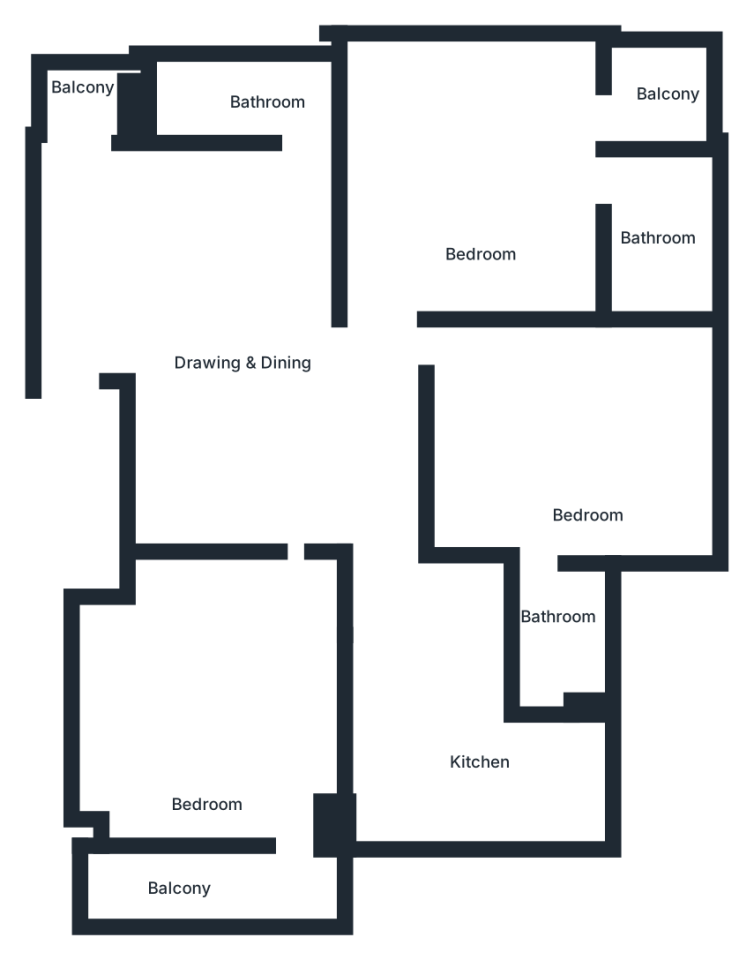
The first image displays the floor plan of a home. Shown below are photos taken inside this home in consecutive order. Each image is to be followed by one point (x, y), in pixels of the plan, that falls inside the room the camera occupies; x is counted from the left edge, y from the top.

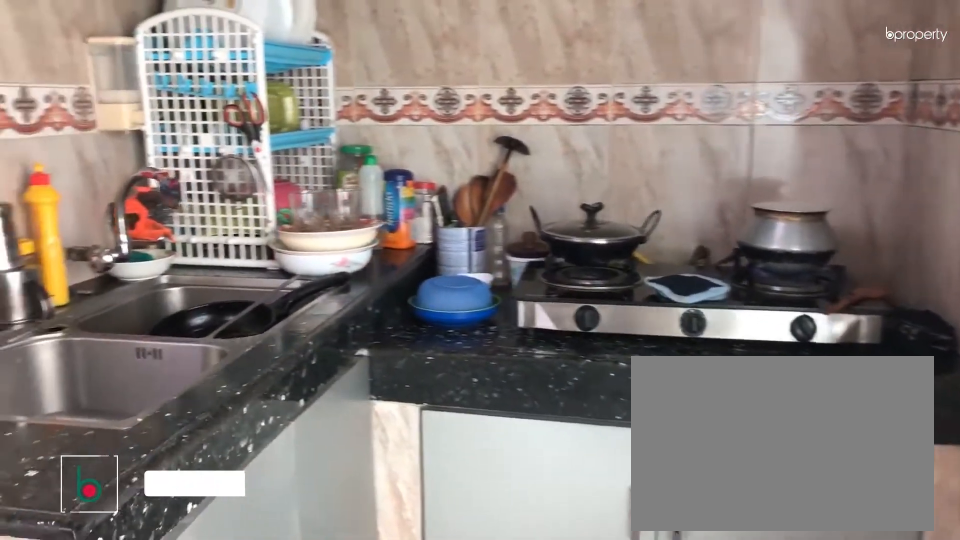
(496, 778)
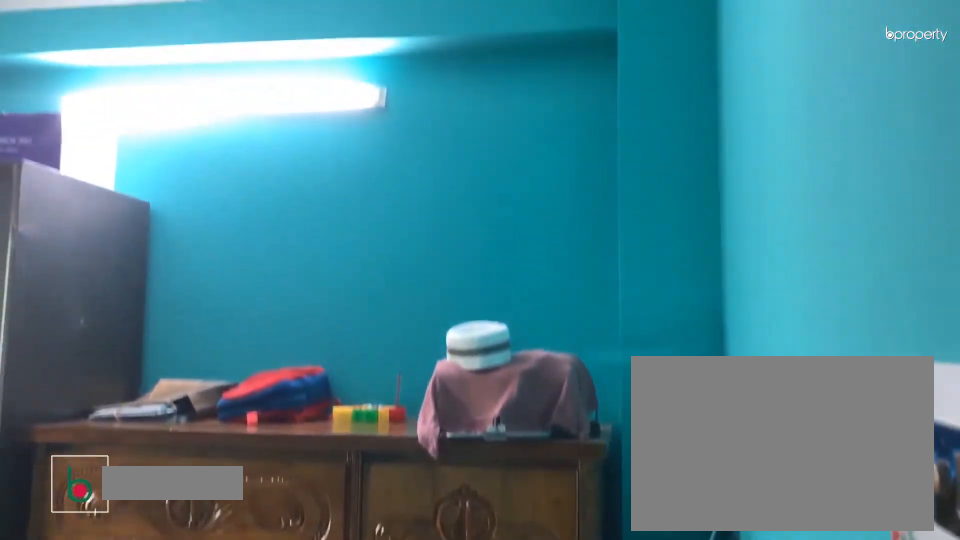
(228, 721)
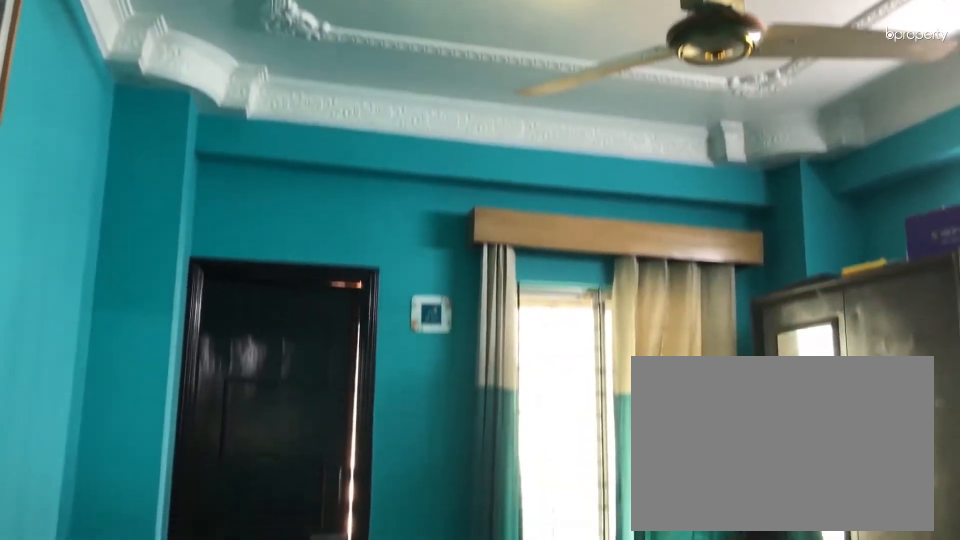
(228, 721)
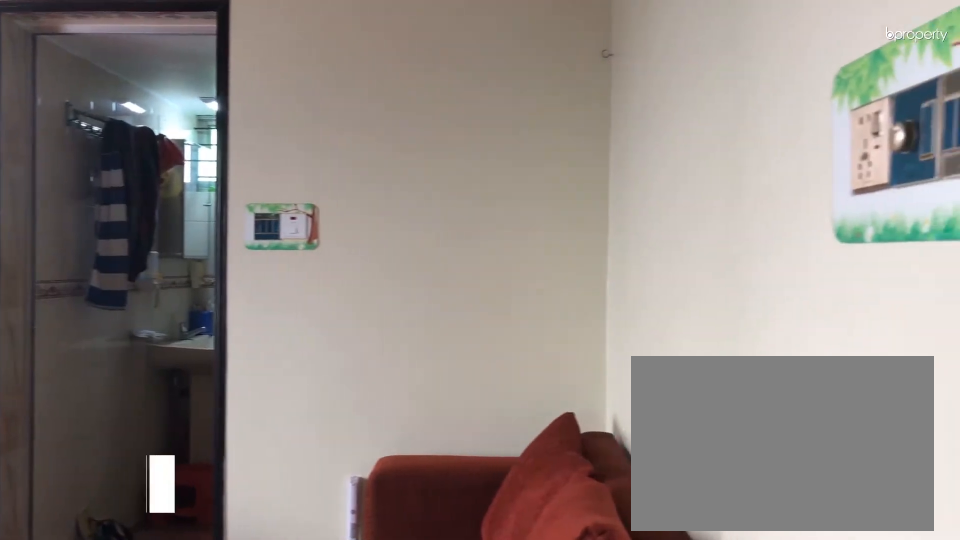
(482, 190)
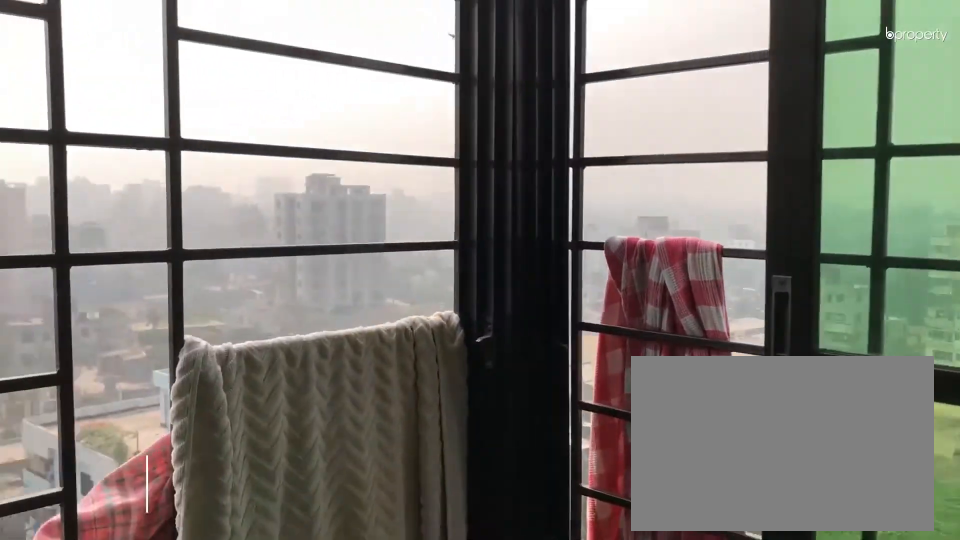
(671, 99)
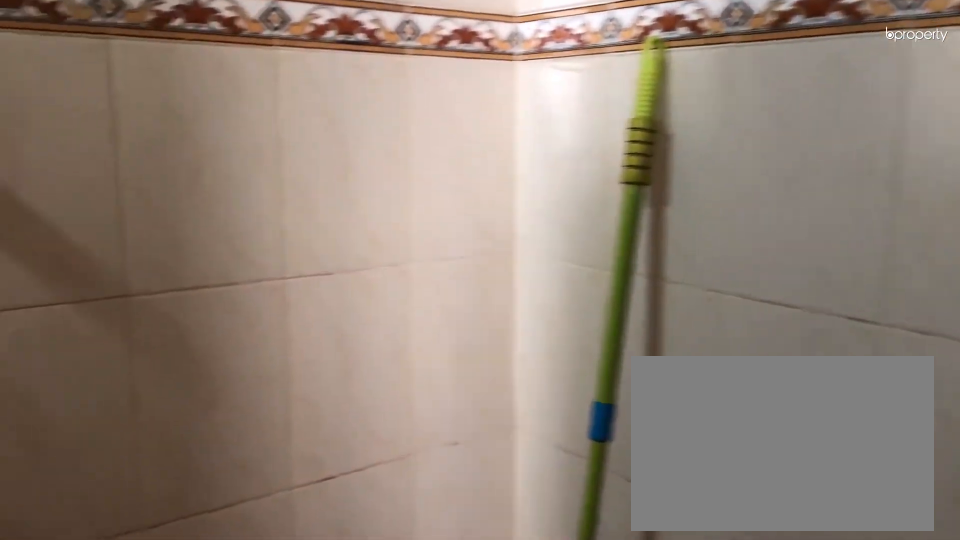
(659, 229)
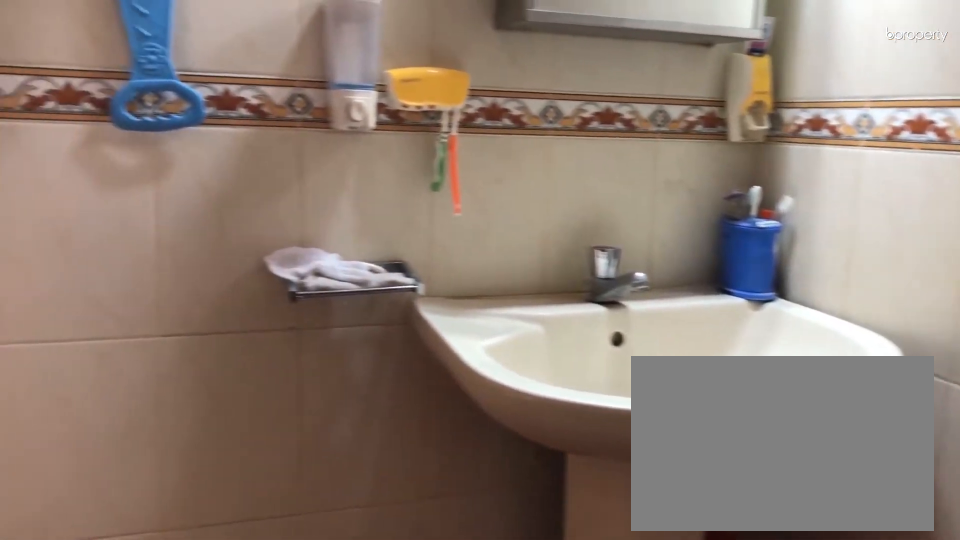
(659, 229)
